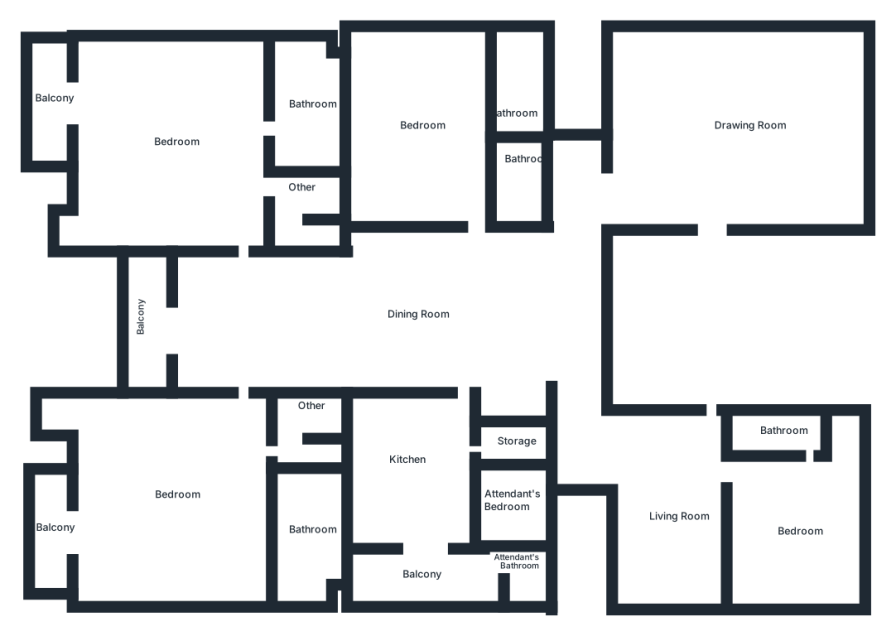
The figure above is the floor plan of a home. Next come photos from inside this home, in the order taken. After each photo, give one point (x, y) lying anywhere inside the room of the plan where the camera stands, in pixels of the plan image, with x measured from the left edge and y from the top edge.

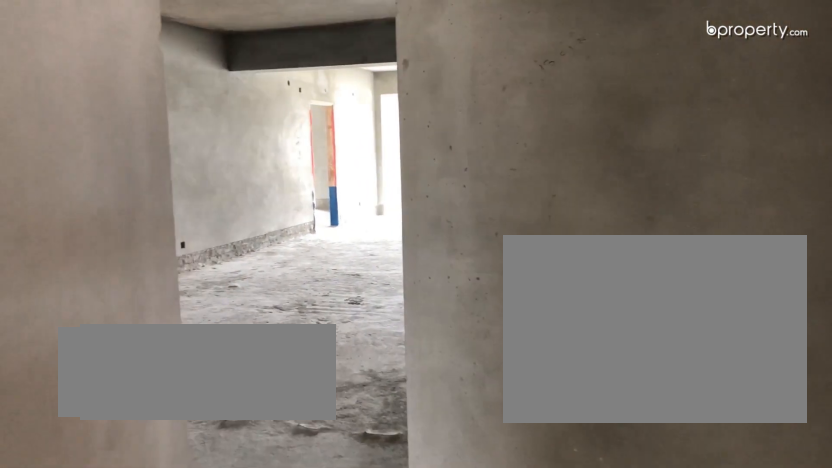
(581, 196)
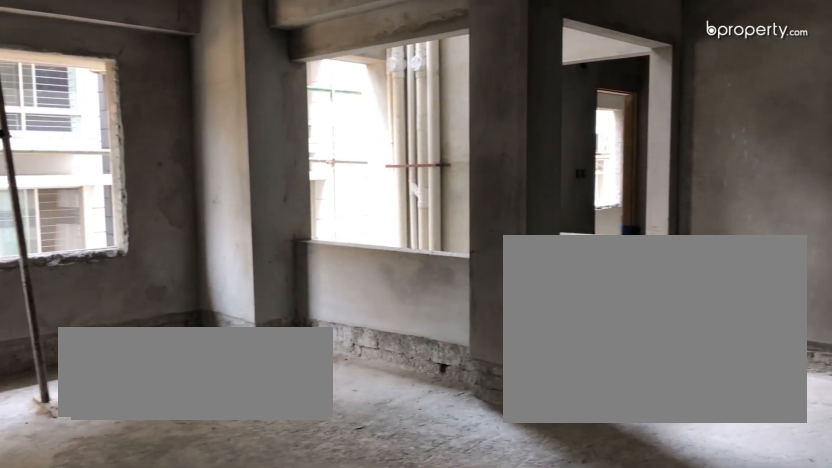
(677, 492)
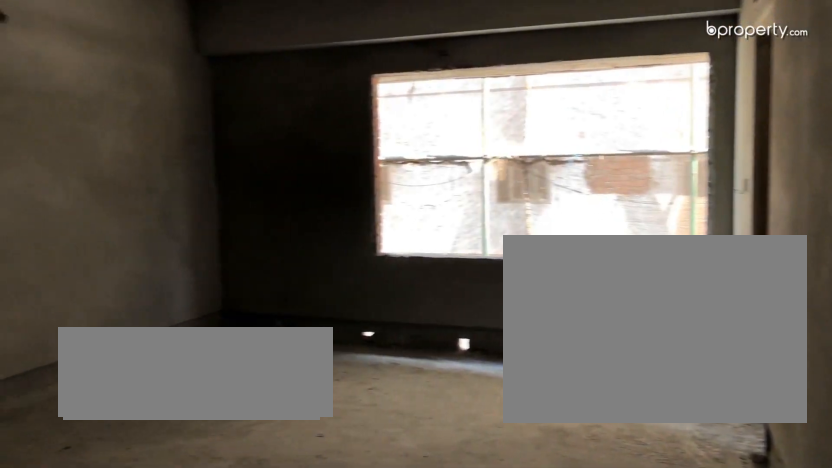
(423, 138)
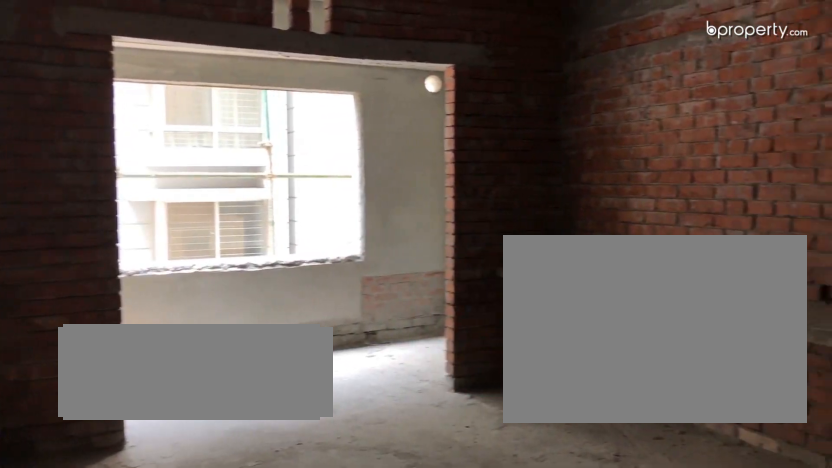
(411, 489)
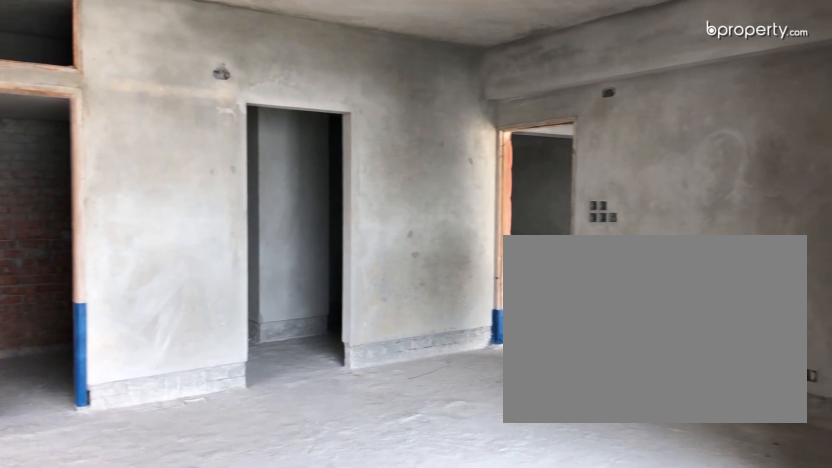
(205, 172)
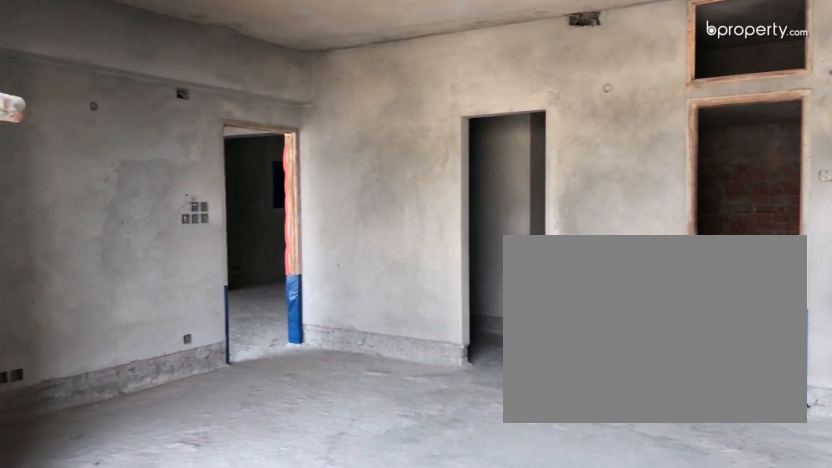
(176, 487)
